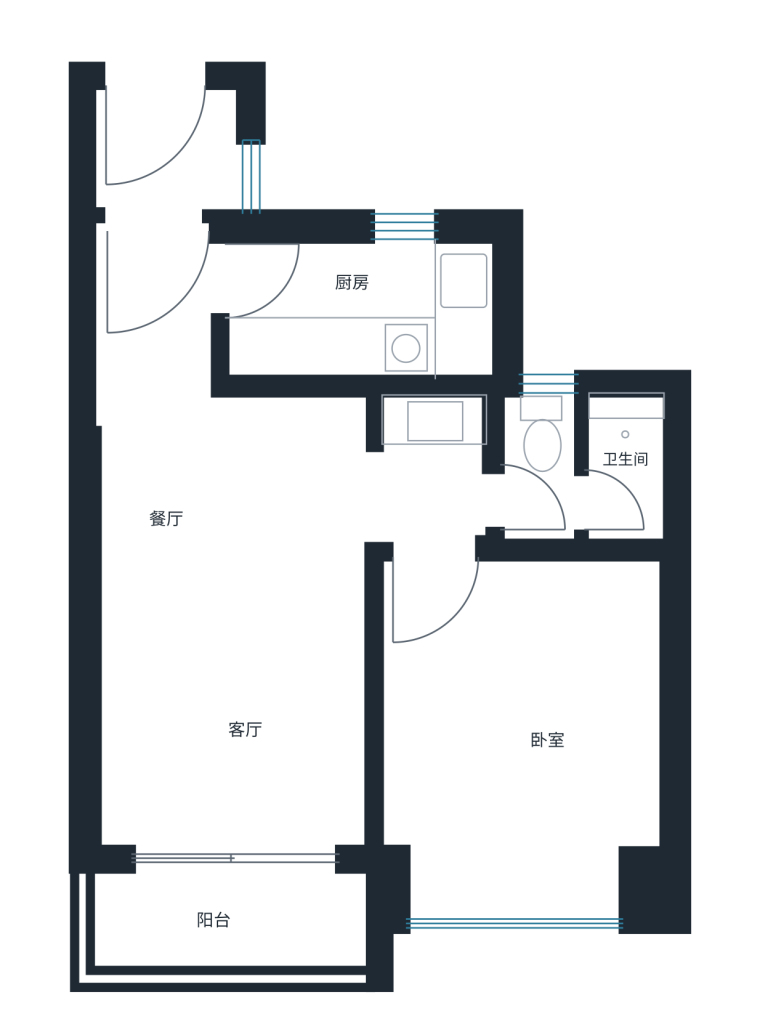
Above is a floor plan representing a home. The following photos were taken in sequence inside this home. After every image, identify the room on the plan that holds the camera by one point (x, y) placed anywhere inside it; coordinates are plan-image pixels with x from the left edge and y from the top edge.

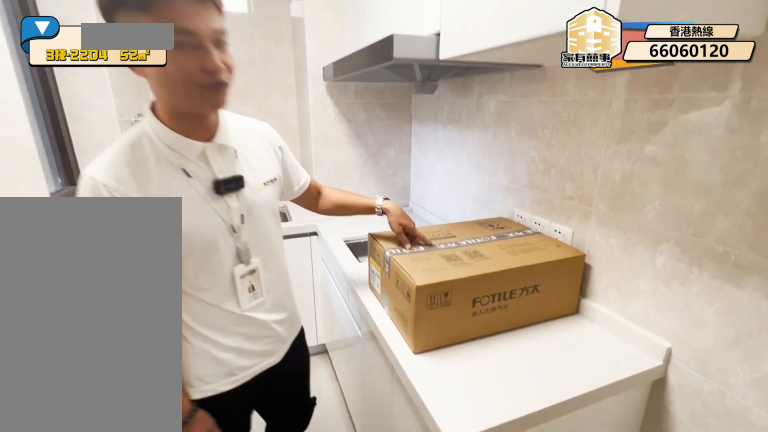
(338, 300)
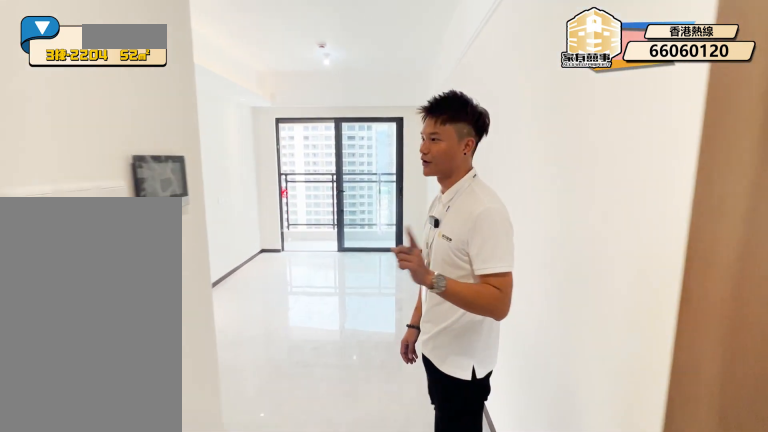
(150, 492)
